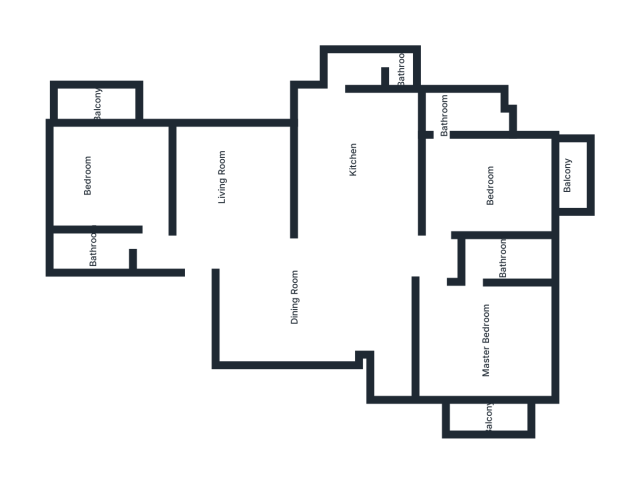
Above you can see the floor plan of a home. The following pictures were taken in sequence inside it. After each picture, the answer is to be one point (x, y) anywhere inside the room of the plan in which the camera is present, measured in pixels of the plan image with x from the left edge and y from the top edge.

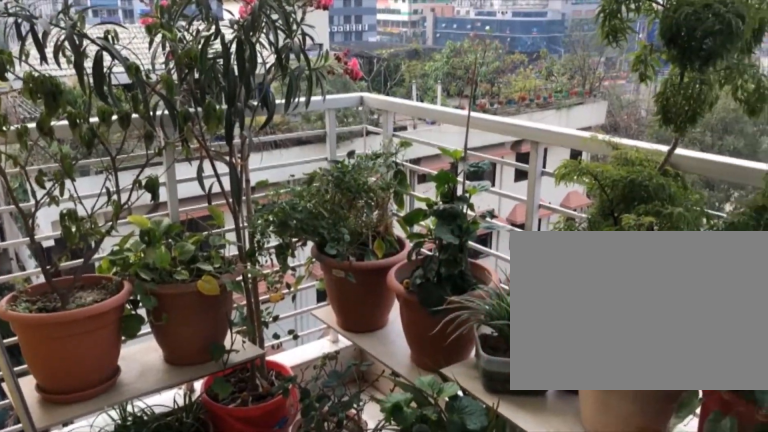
(109, 103)
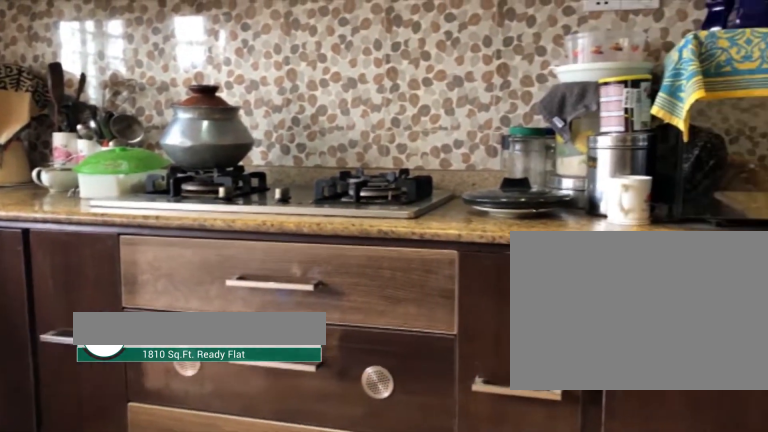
(351, 171)
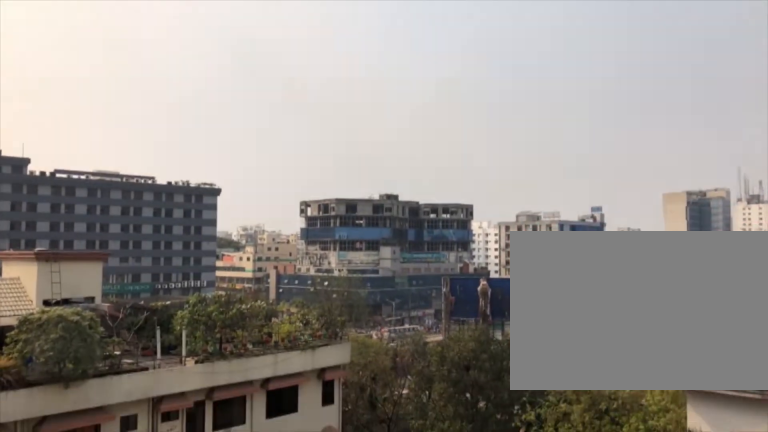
(369, 70)
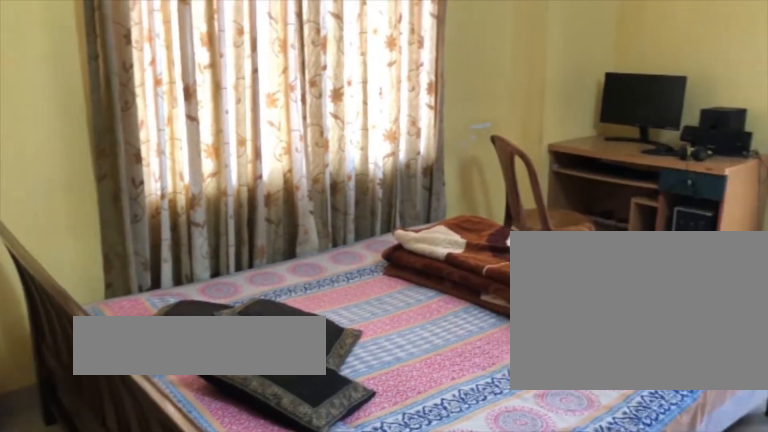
(482, 183)
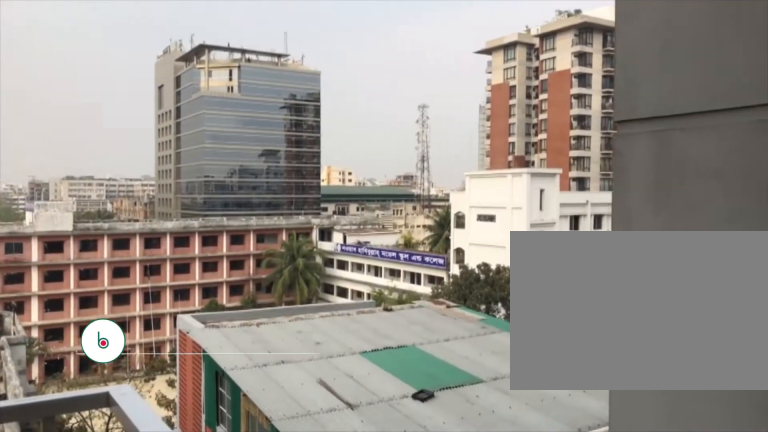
(576, 180)
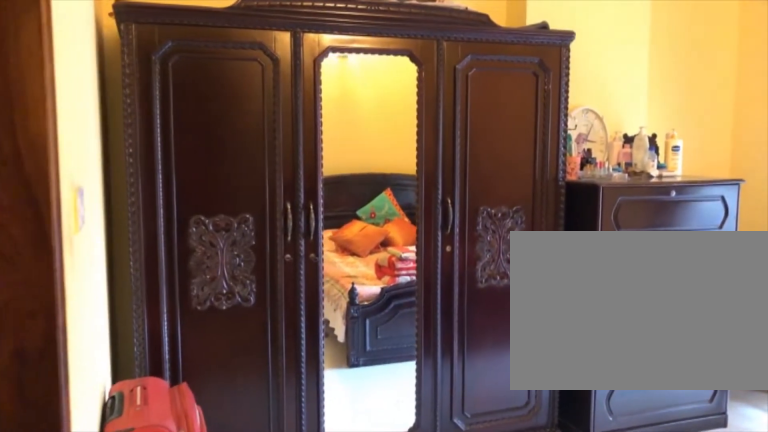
(463, 340)
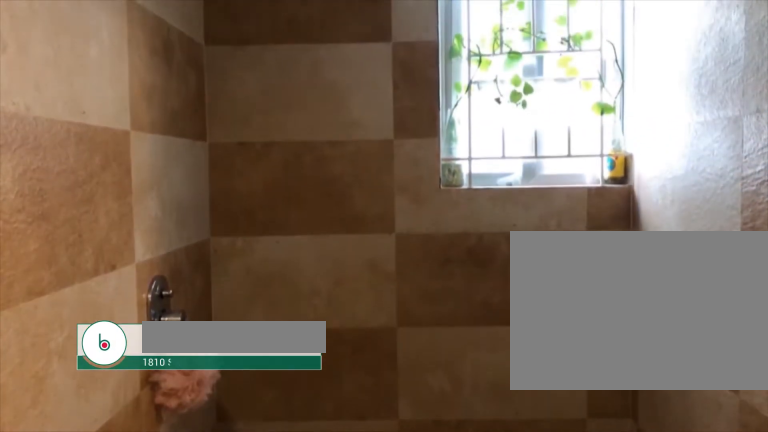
(494, 265)
